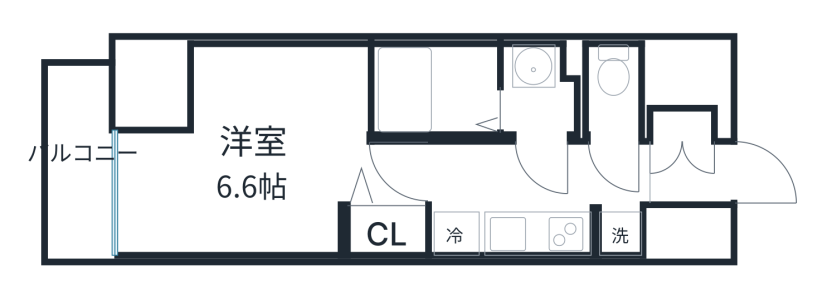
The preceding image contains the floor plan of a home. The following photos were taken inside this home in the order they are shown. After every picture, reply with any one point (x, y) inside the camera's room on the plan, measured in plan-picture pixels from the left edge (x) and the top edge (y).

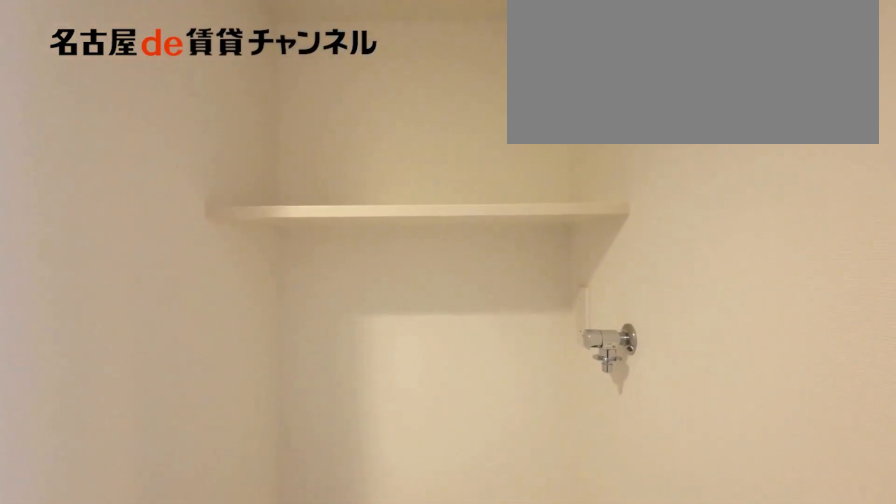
(617, 232)
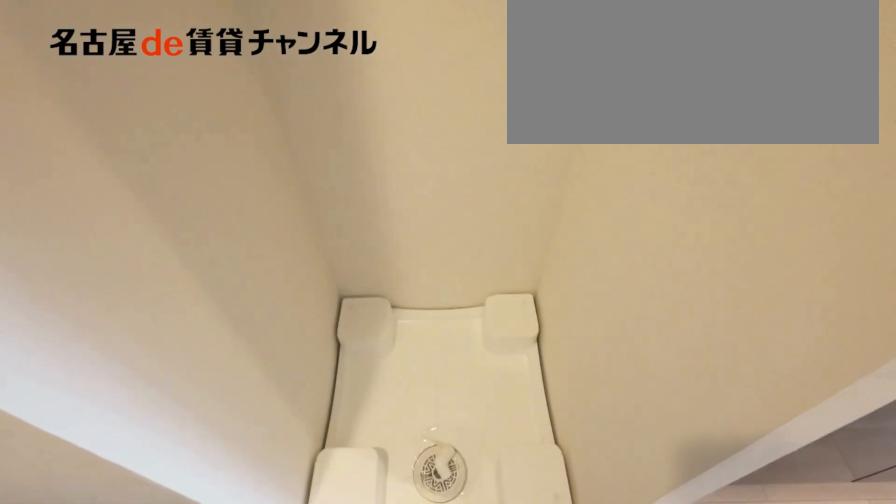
(617, 232)
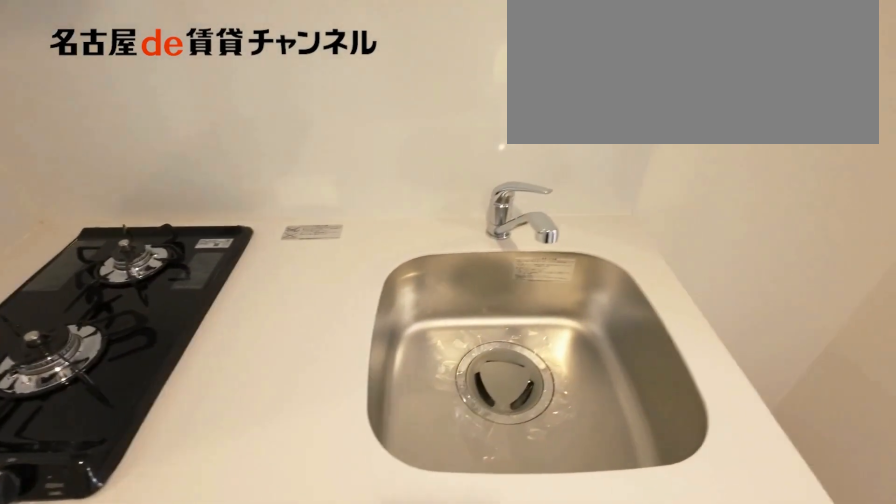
(511, 229)
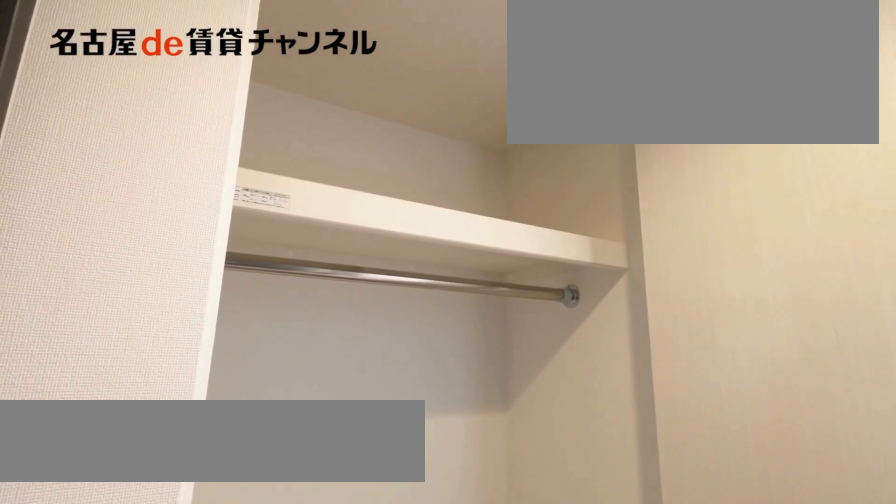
(384, 230)
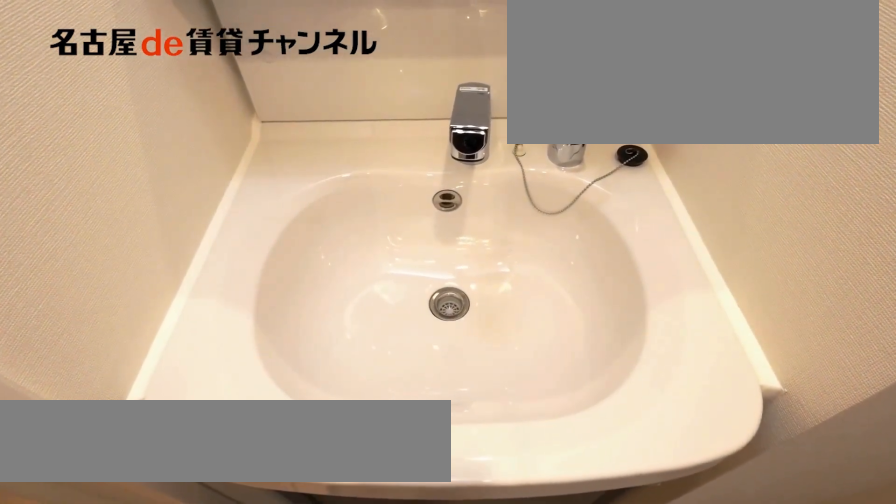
(541, 91)
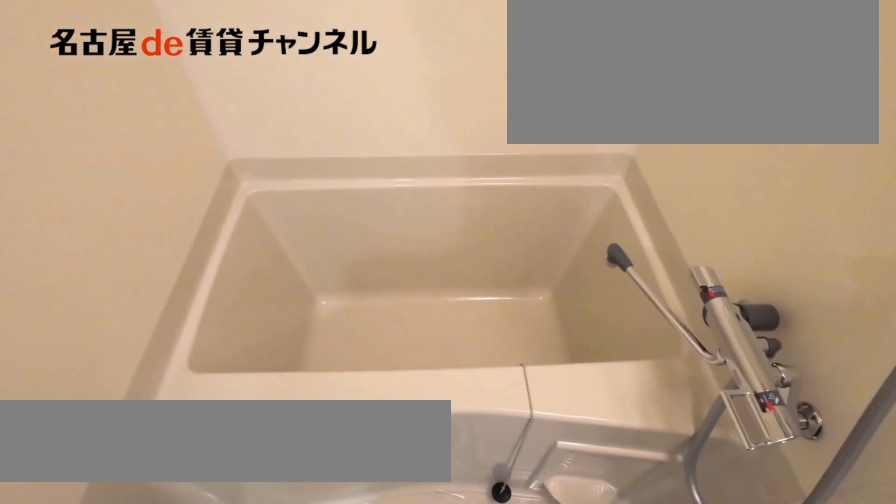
(435, 90)
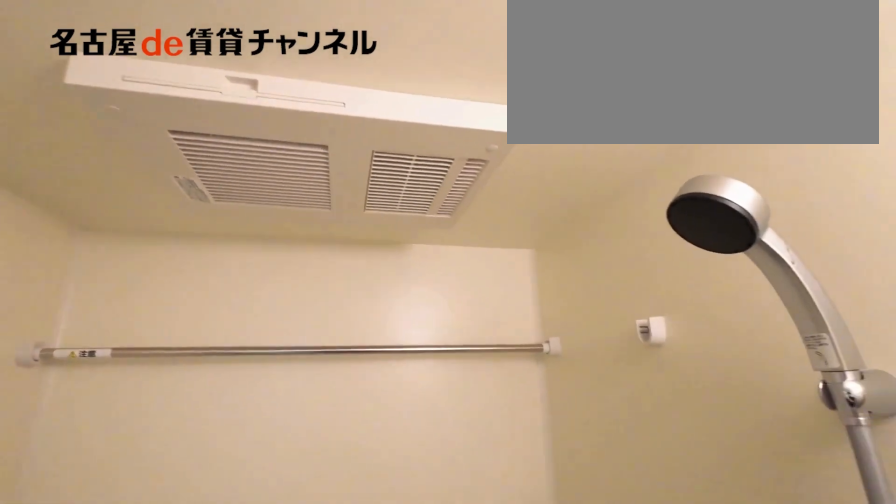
(435, 90)
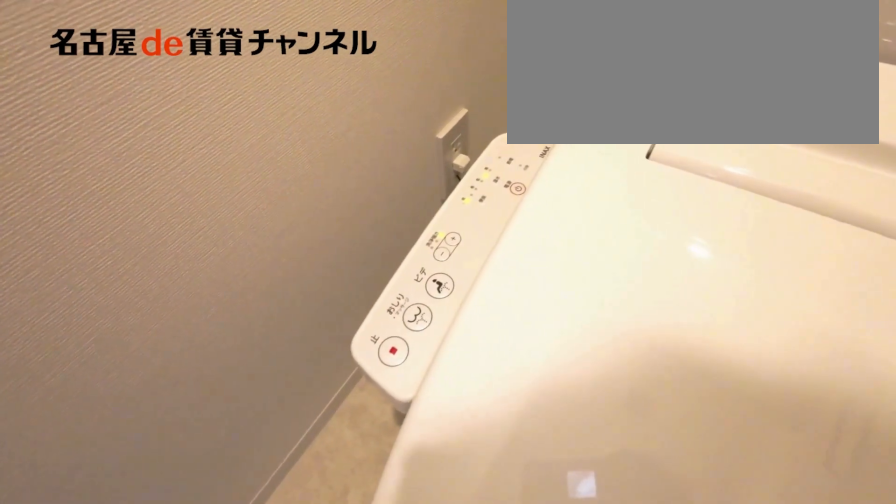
(610, 90)
